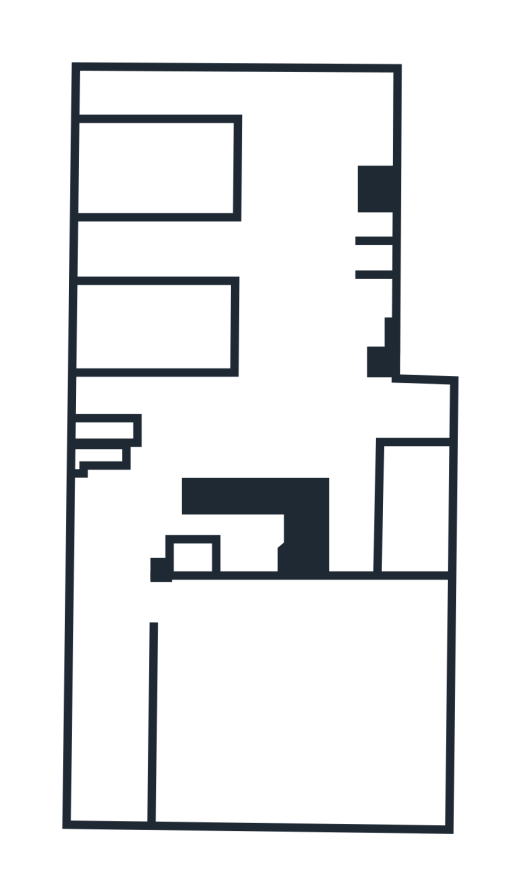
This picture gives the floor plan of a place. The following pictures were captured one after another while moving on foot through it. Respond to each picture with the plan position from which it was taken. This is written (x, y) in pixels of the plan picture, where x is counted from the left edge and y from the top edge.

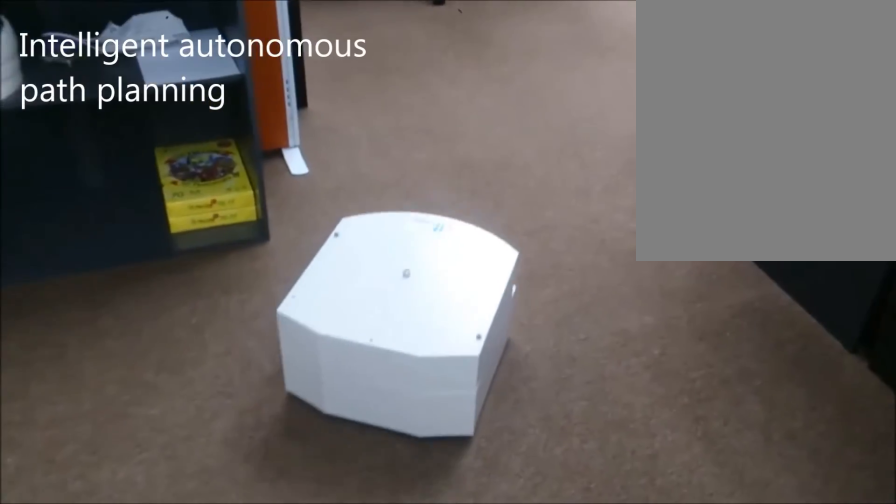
(130, 503)
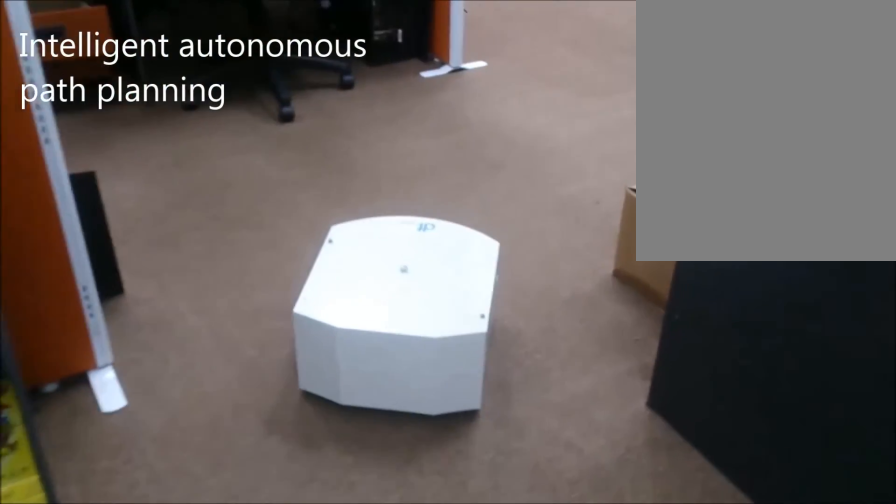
(147, 482)
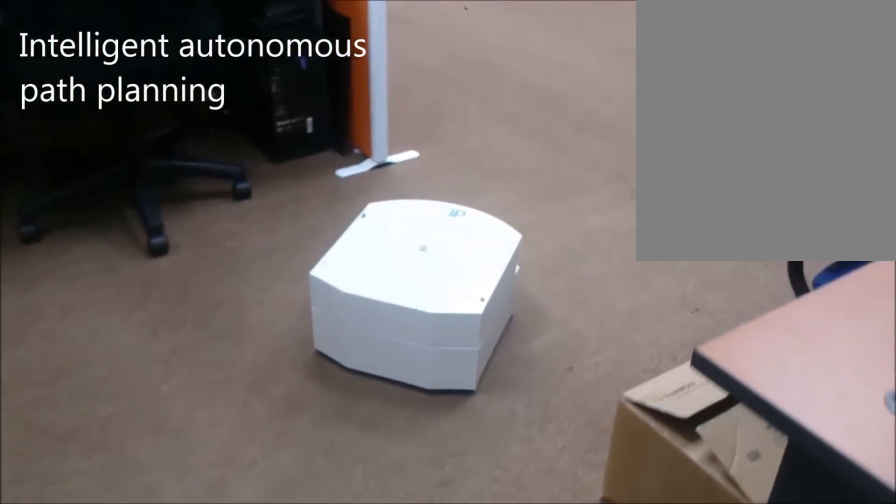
(200, 419)
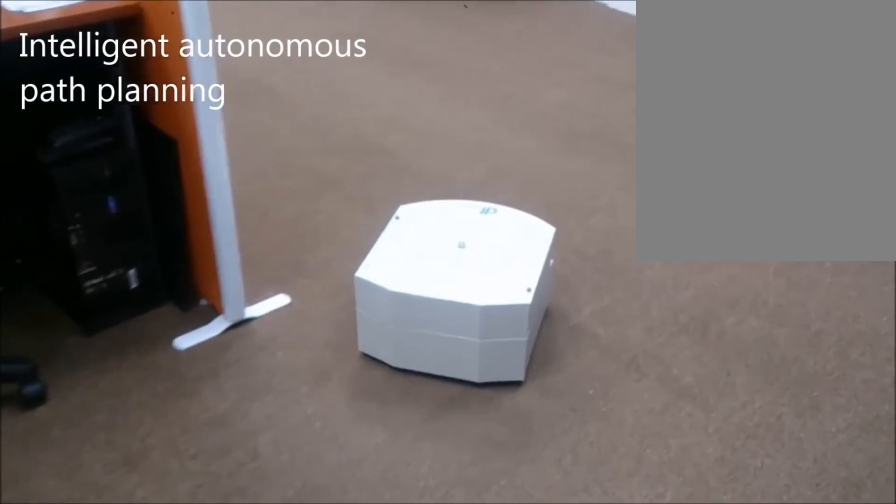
(239, 398)
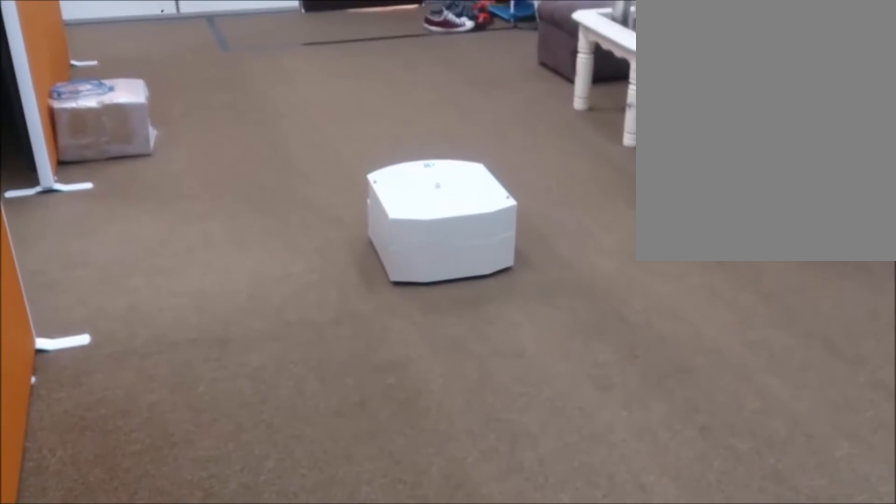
(291, 271)
